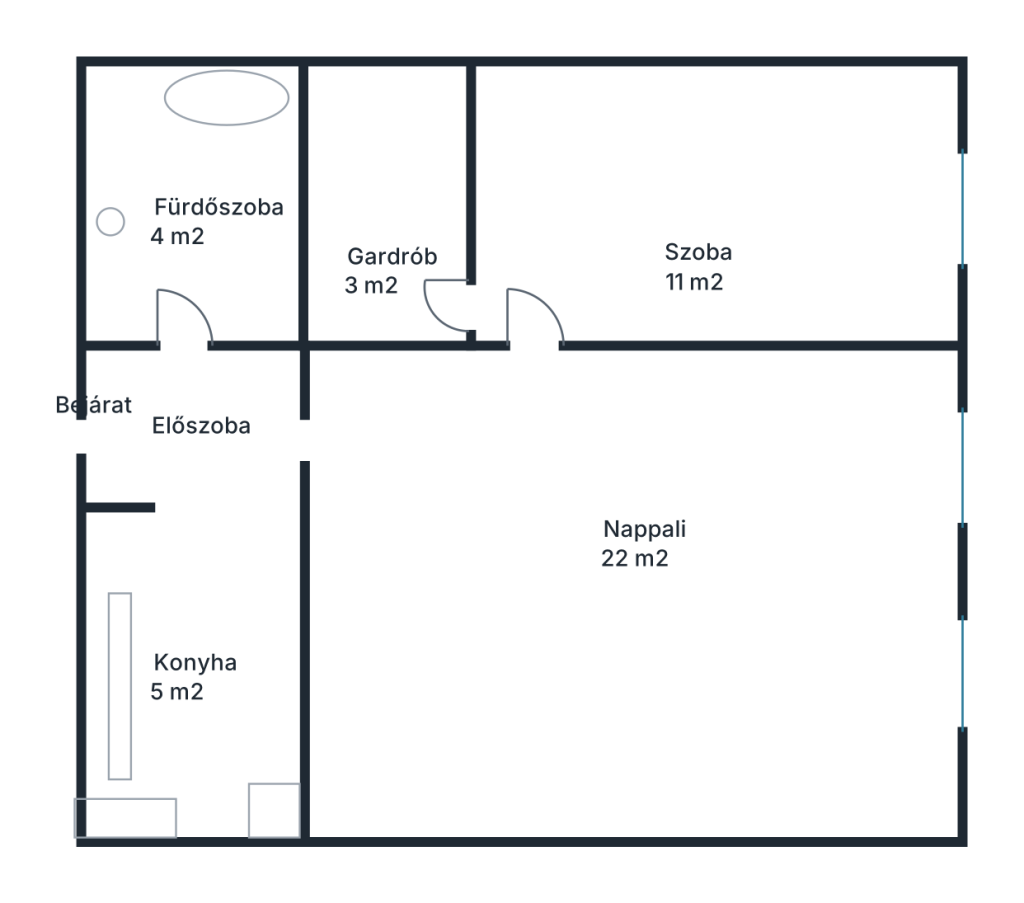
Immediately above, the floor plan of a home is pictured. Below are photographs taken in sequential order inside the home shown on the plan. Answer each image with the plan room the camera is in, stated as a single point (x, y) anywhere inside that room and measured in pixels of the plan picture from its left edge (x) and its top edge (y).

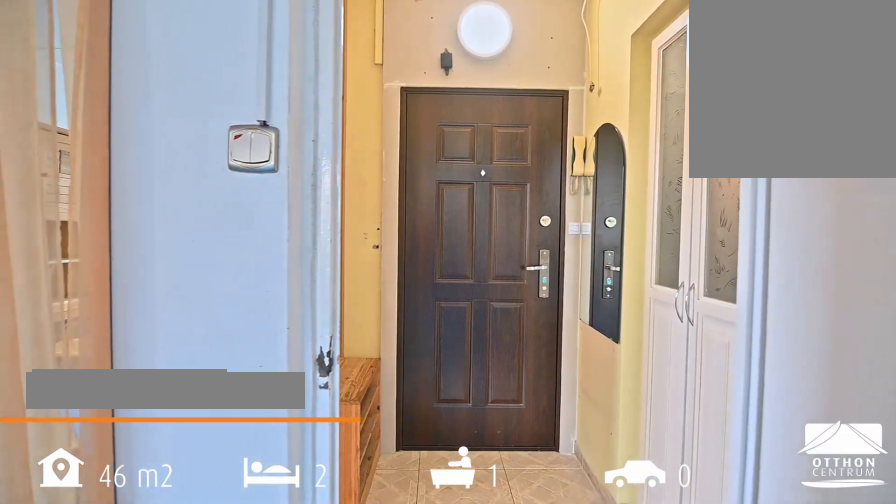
(193, 431)
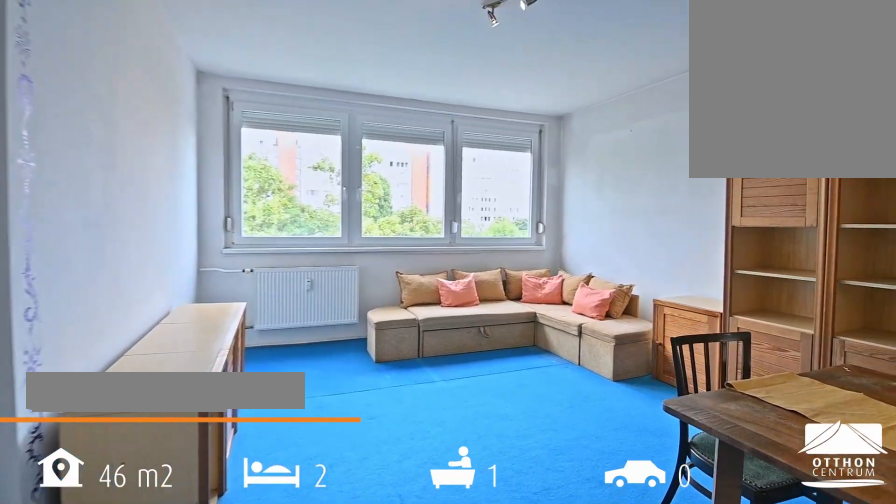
(650, 467)
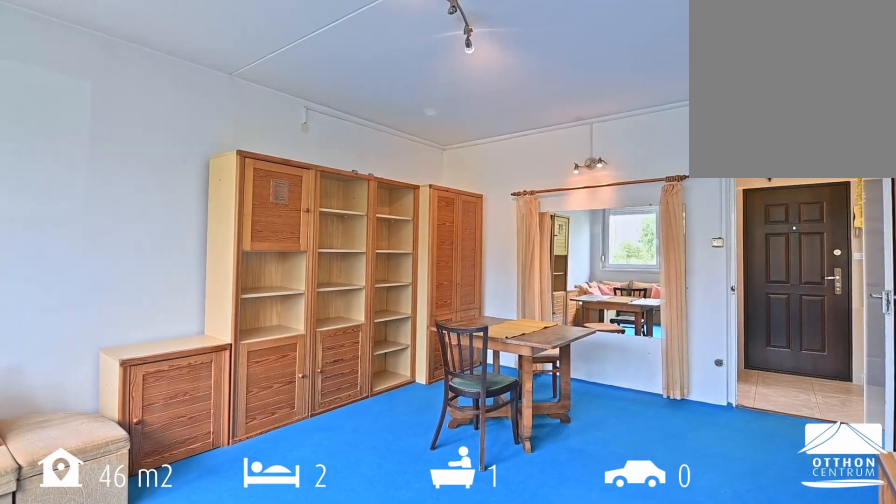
(651, 467)
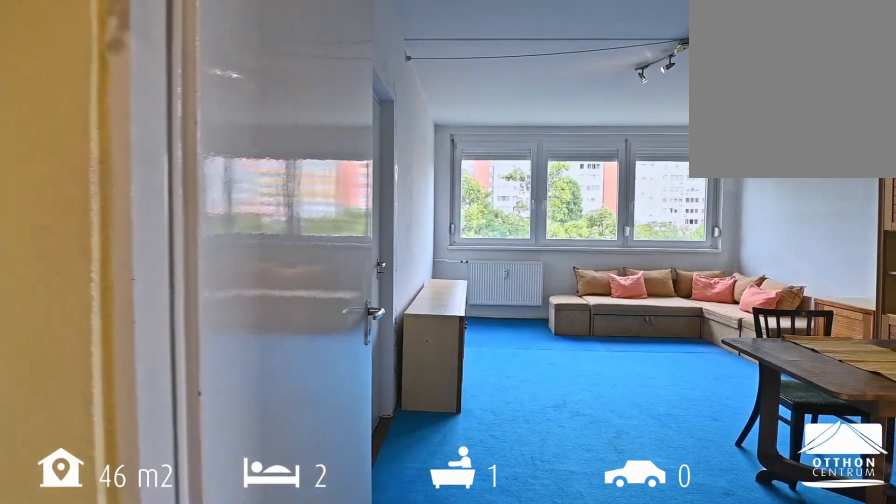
(650, 467)
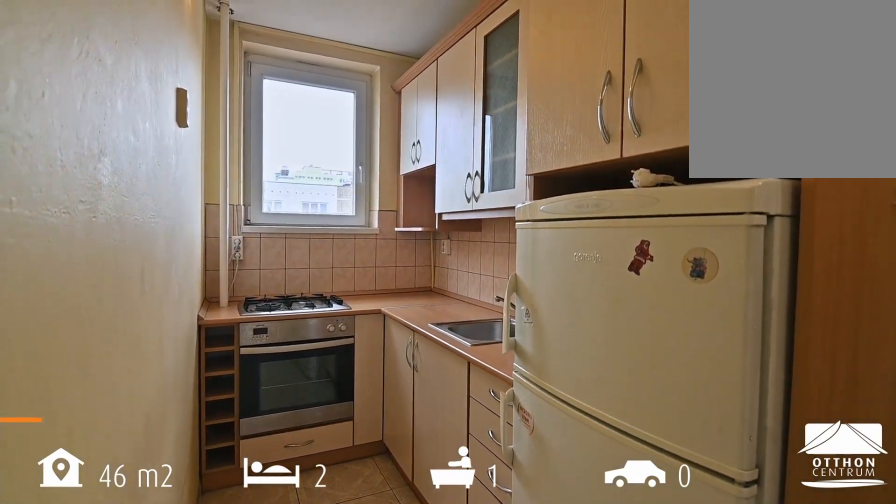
(193, 583)
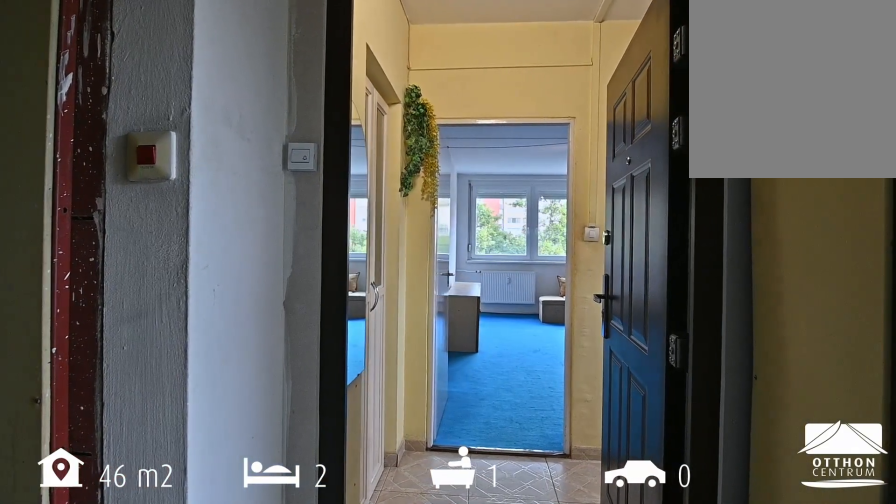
(193, 431)
